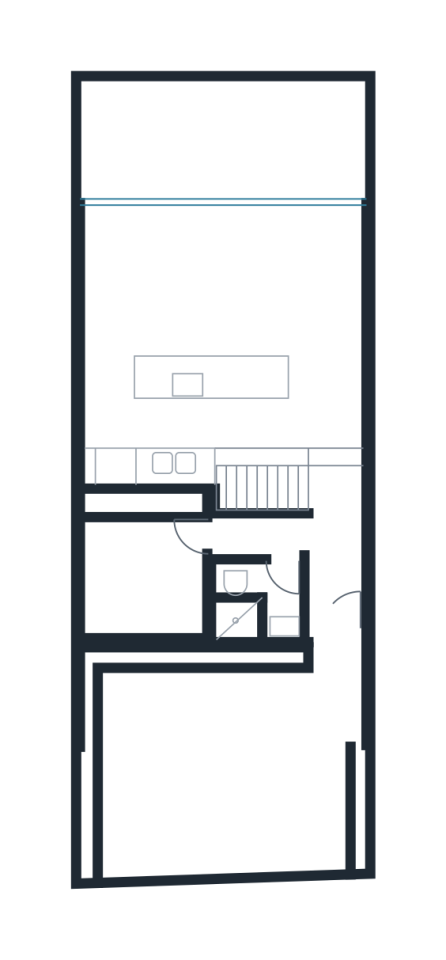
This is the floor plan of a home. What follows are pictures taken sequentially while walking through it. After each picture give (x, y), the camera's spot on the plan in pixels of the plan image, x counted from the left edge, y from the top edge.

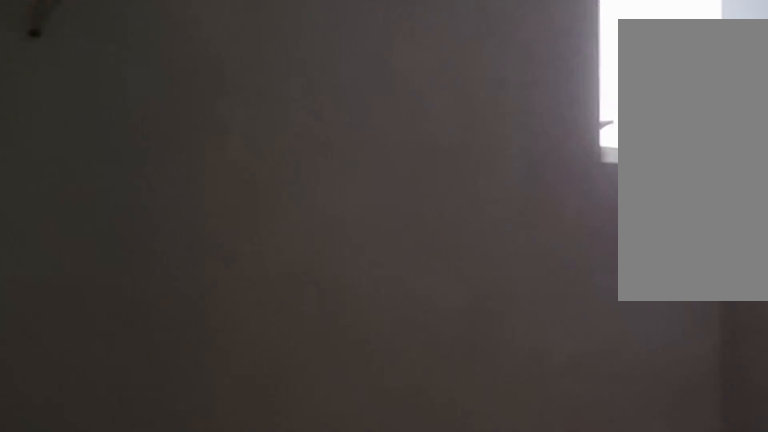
(293, 539)
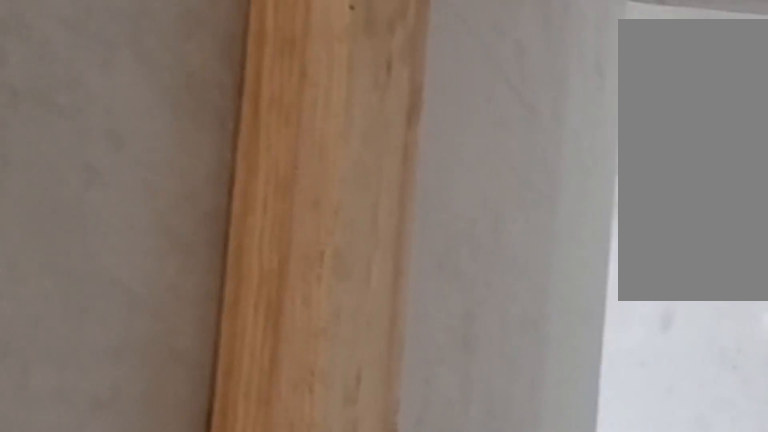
(223, 533)
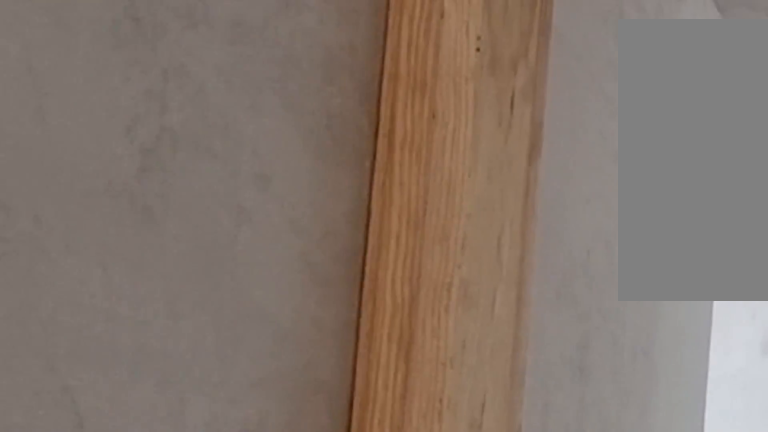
(223, 533)
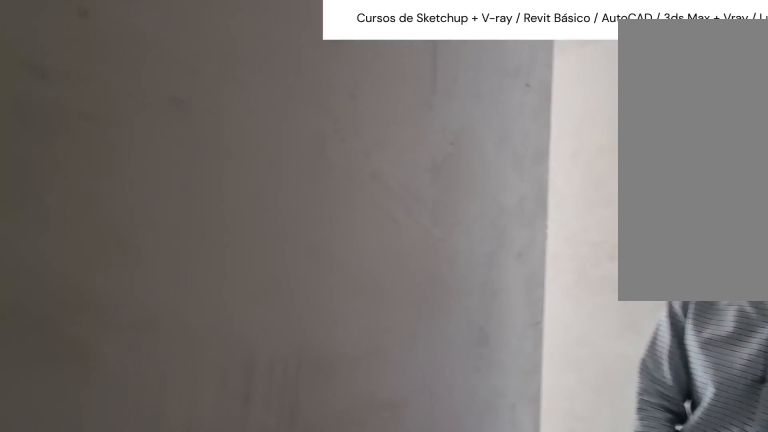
(223, 533)
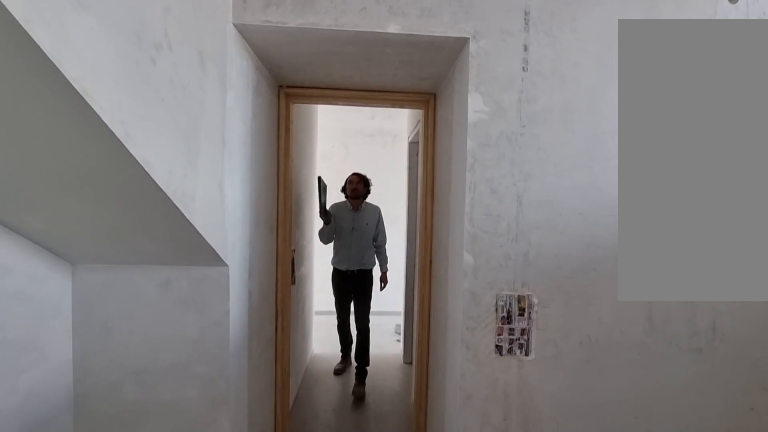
(122, 541)
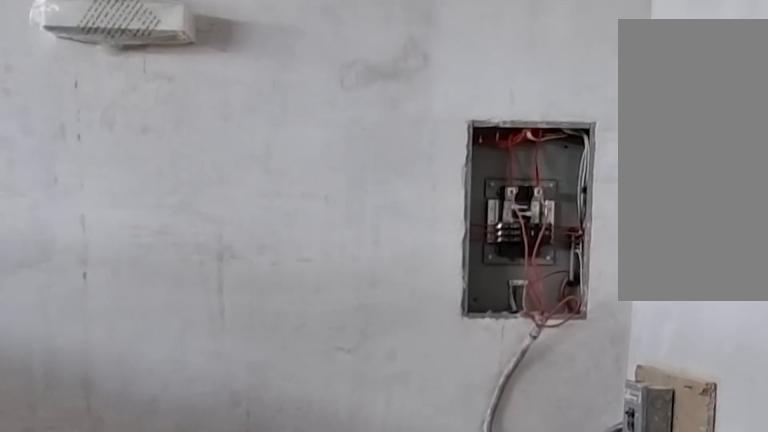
(258, 529)
